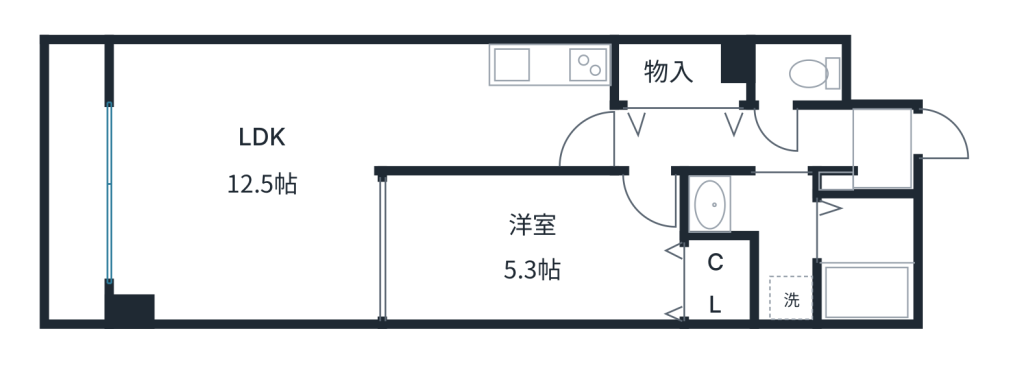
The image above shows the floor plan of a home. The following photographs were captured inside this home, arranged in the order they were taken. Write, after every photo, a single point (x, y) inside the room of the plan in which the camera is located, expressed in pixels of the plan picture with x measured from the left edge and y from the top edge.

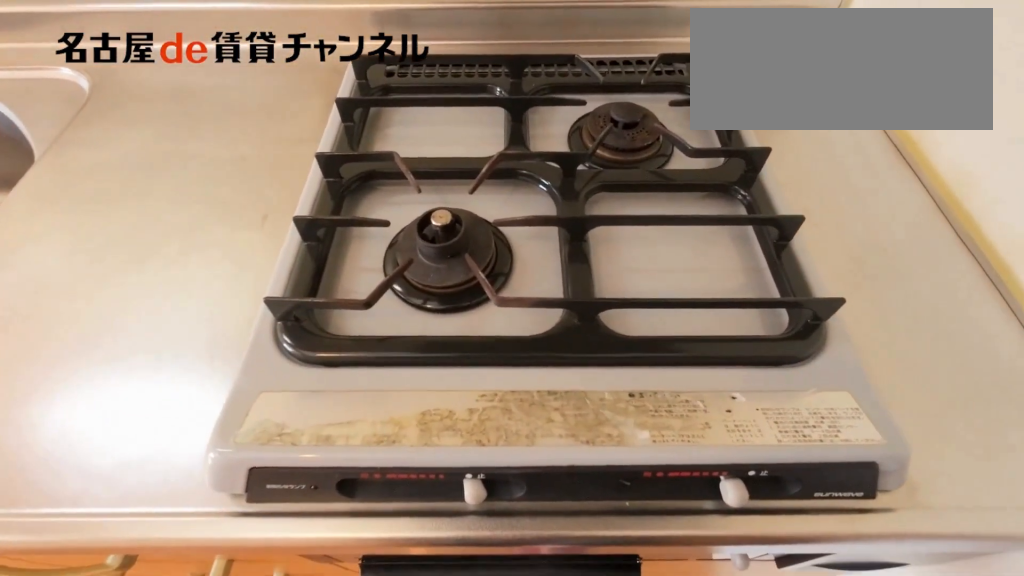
(550, 67)
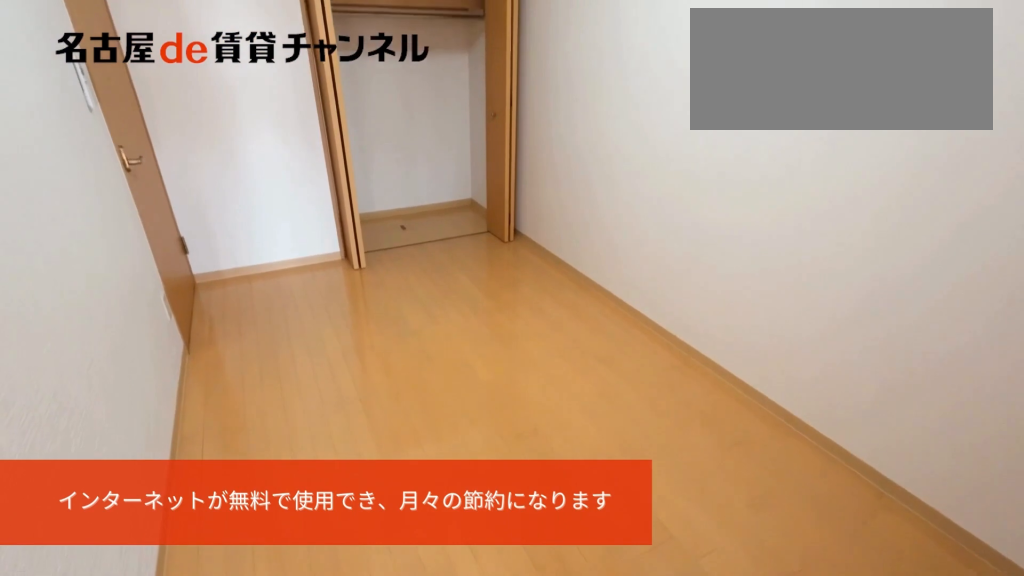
(533, 249)
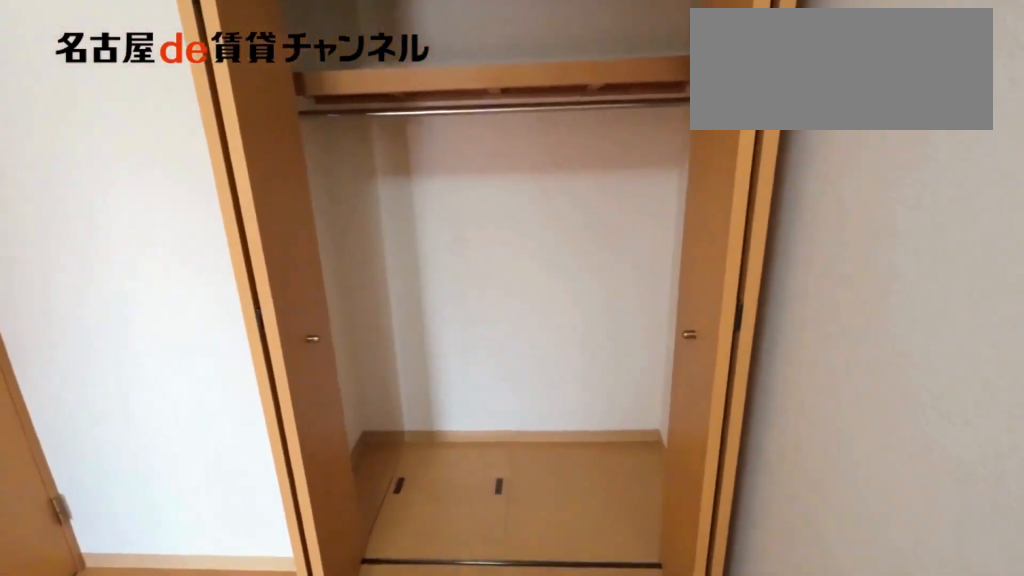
(533, 249)
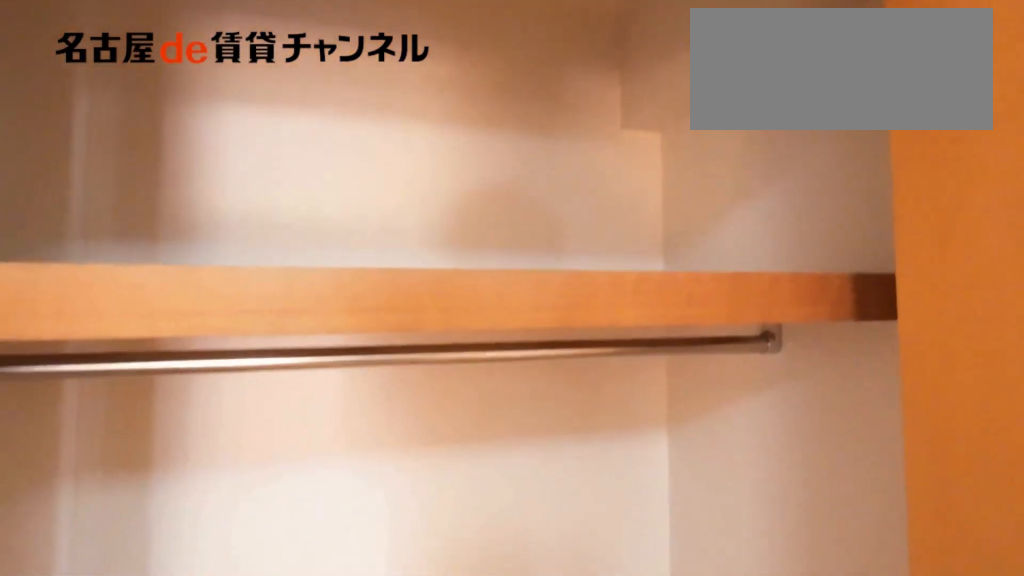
(715, 282)
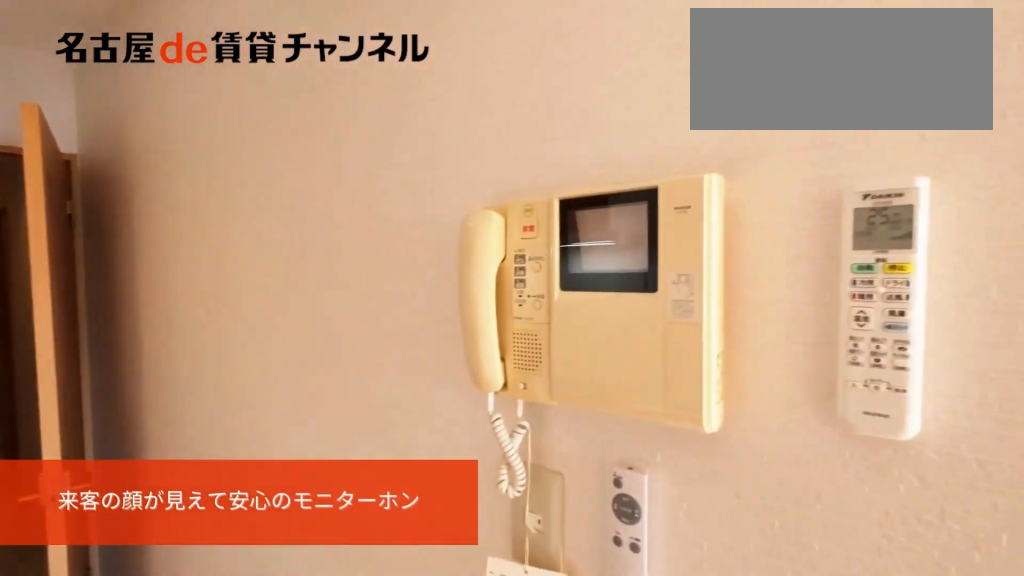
(492, 128)
